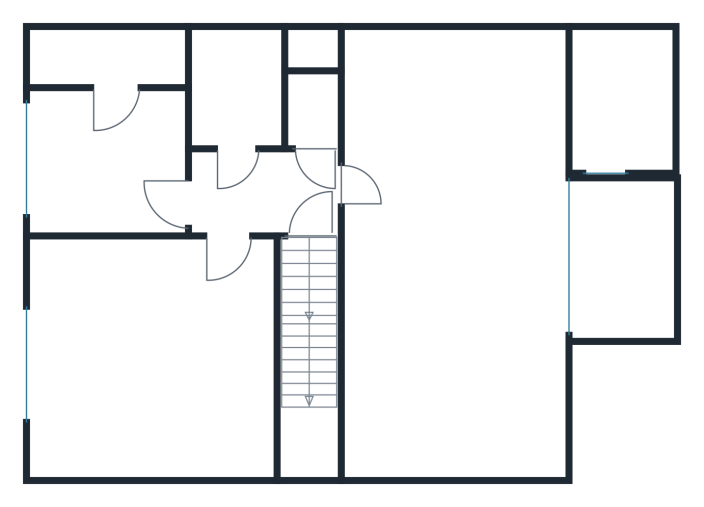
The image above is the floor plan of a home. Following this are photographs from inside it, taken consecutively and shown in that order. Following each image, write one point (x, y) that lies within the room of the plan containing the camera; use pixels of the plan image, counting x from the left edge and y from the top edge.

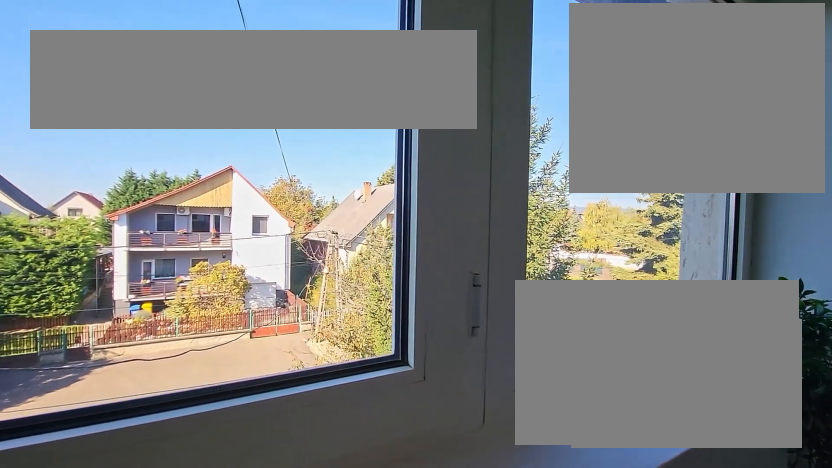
(100, 169)
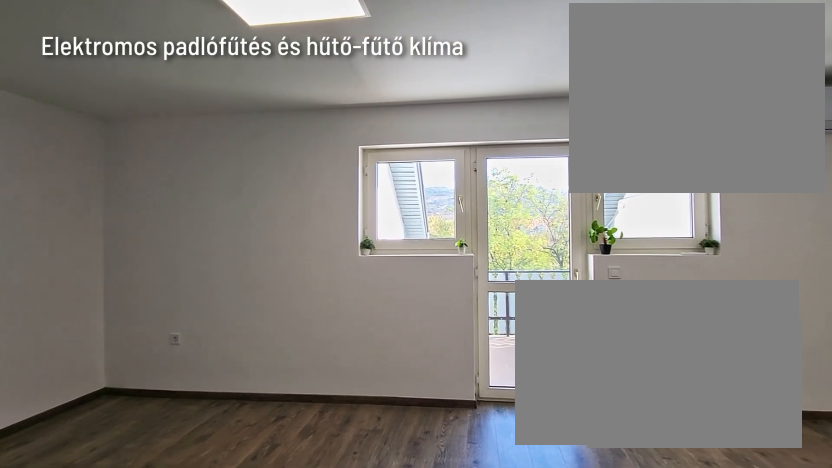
(467, 264)
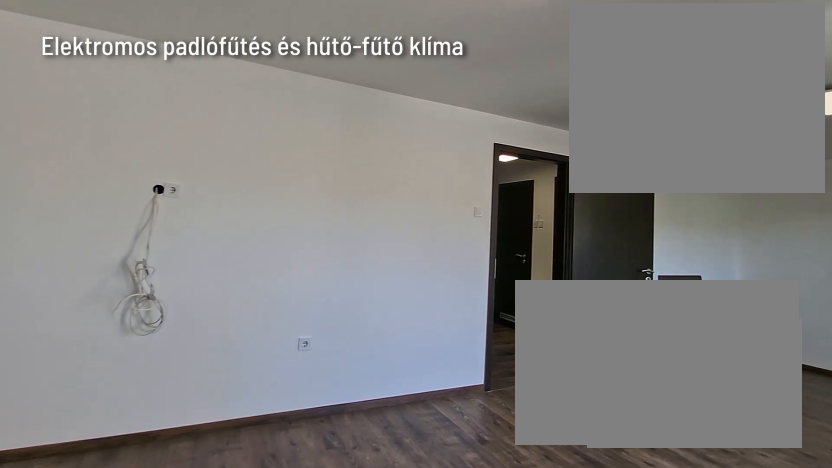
(467, 264)
